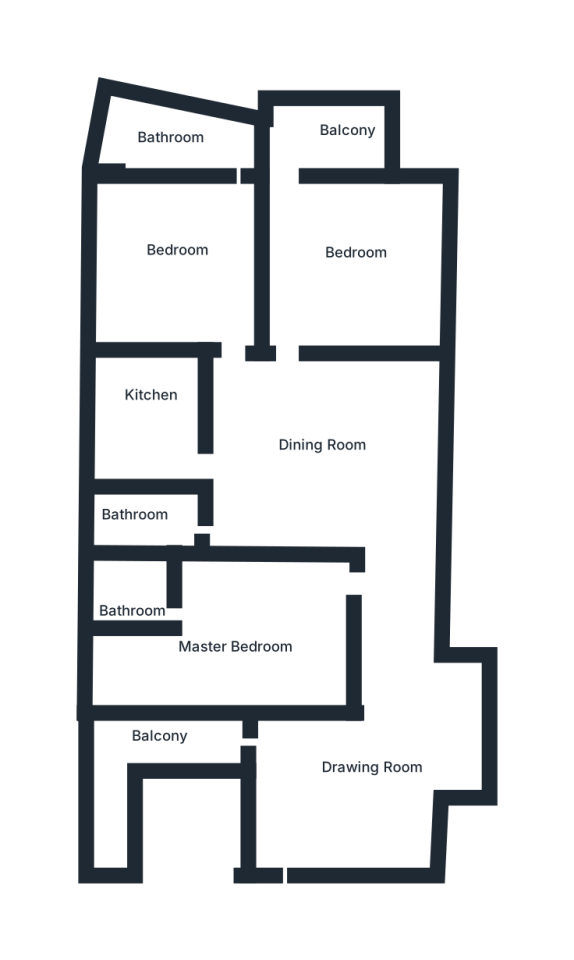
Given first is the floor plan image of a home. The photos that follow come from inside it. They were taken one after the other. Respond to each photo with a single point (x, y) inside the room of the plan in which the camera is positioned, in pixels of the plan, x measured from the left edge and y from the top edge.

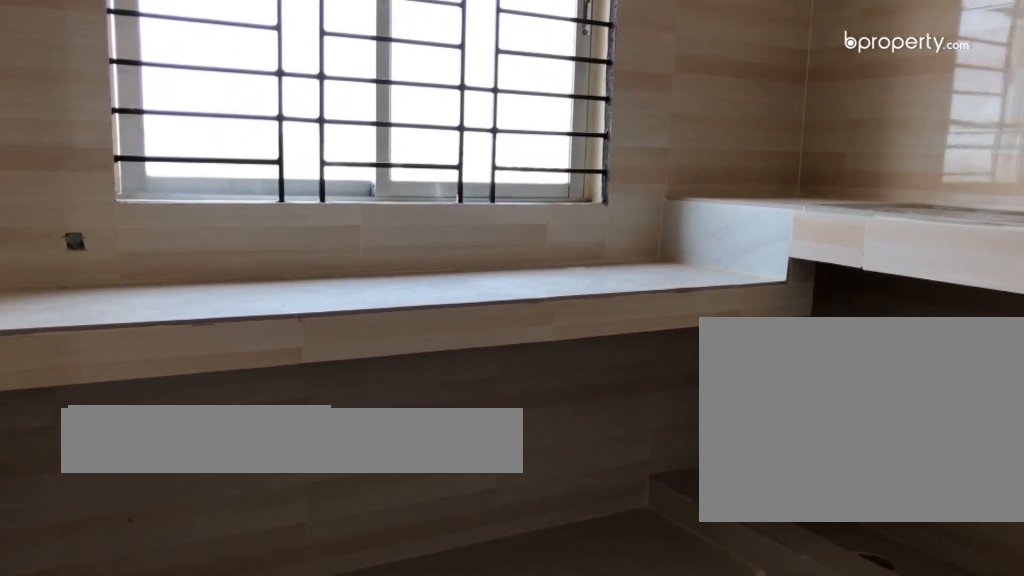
(157, 422)
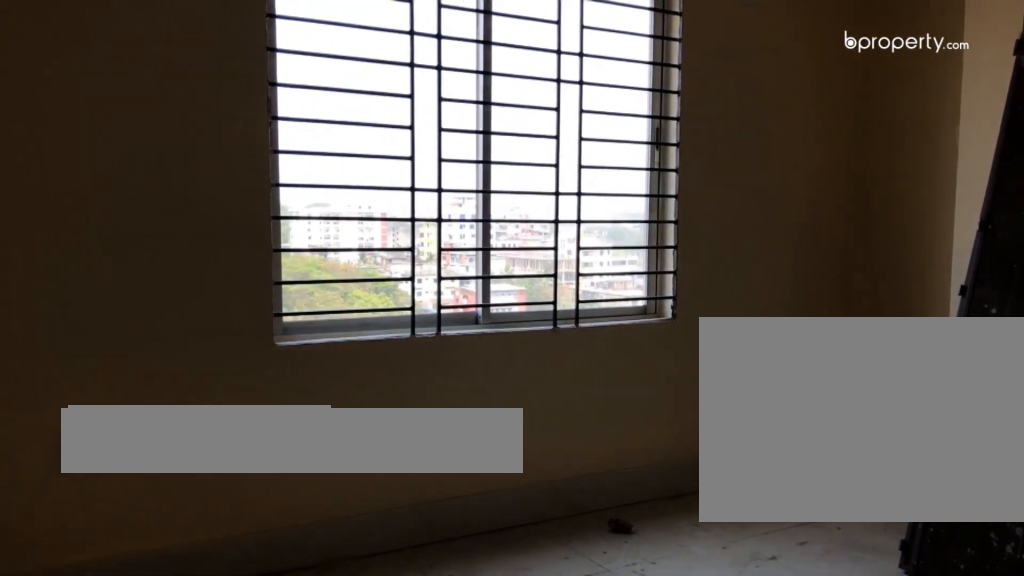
(193, 238)
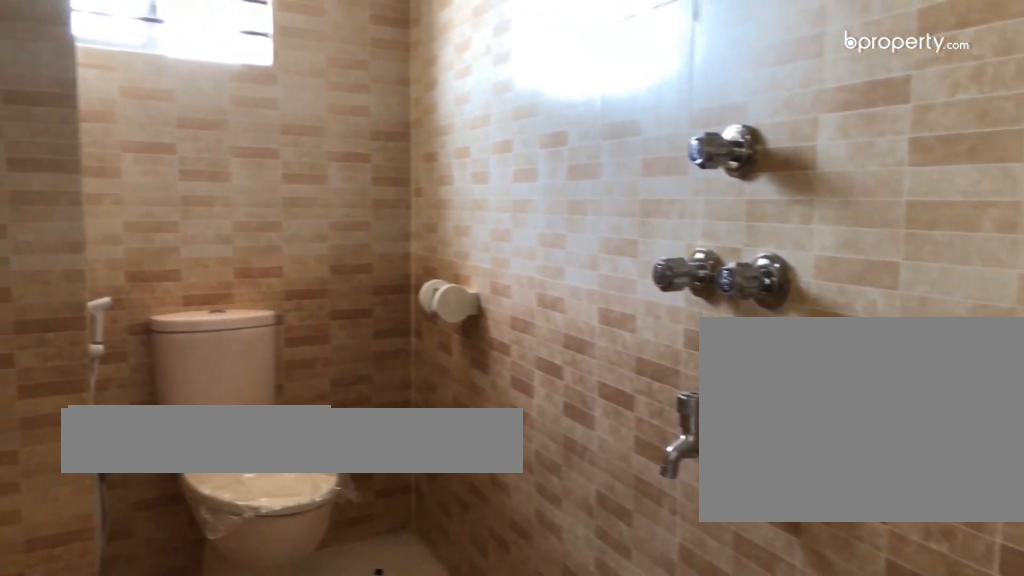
(185, 145)
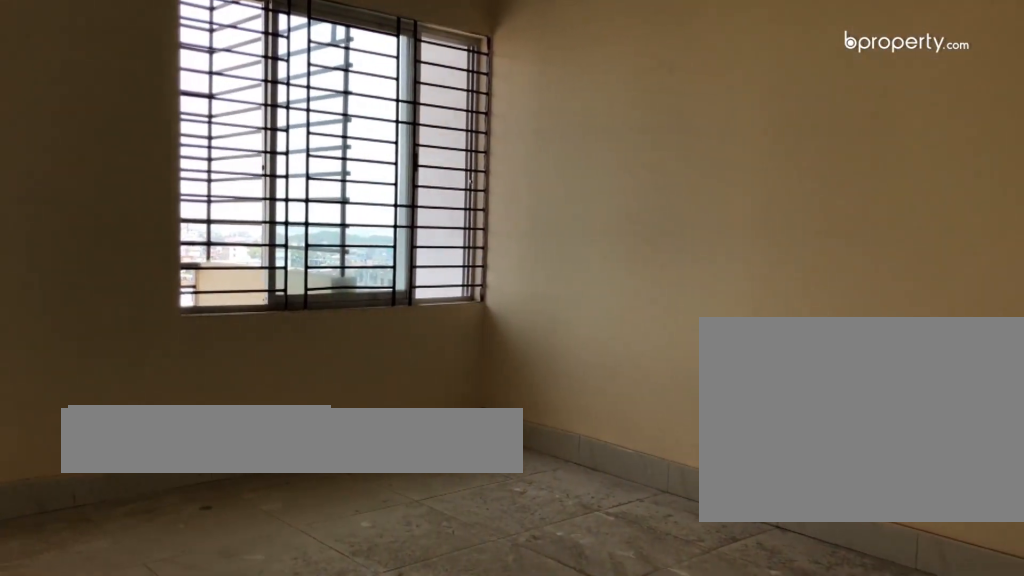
(341, 279)
